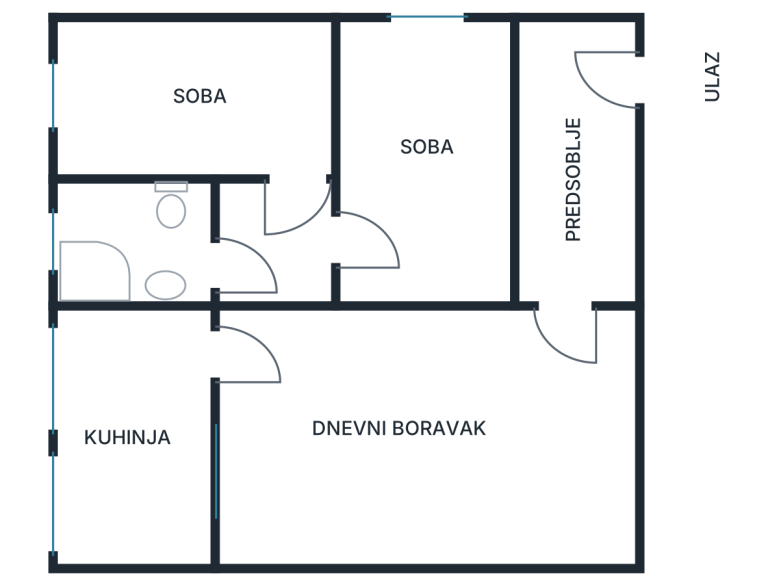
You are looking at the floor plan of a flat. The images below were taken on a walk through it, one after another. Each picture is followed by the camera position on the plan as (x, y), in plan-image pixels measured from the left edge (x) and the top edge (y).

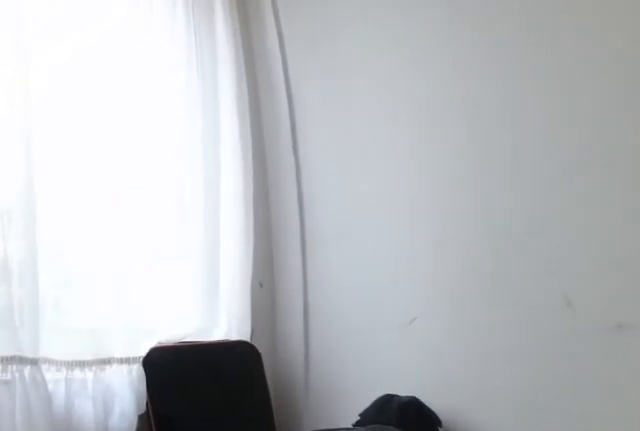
(404, 160)
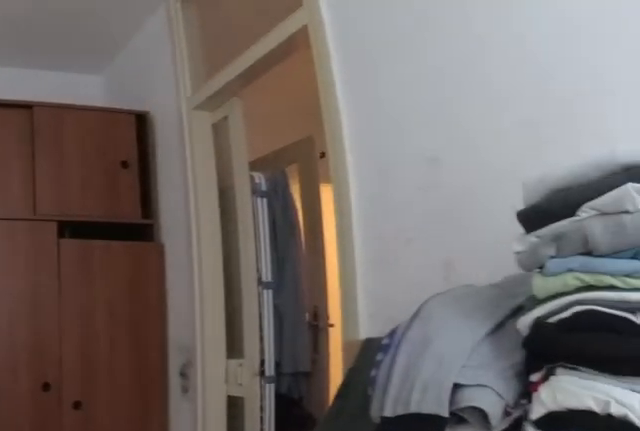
(401, 57)
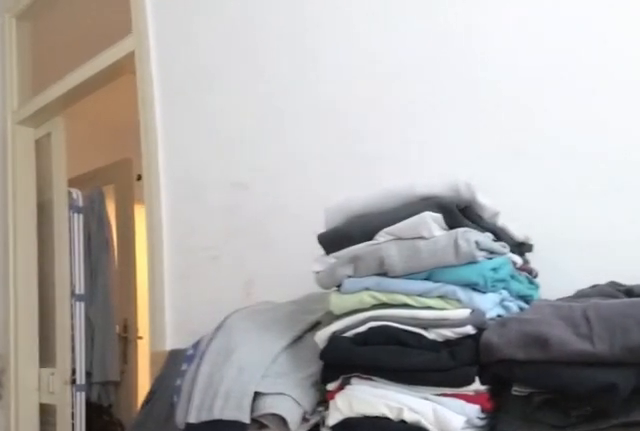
(427, 53)
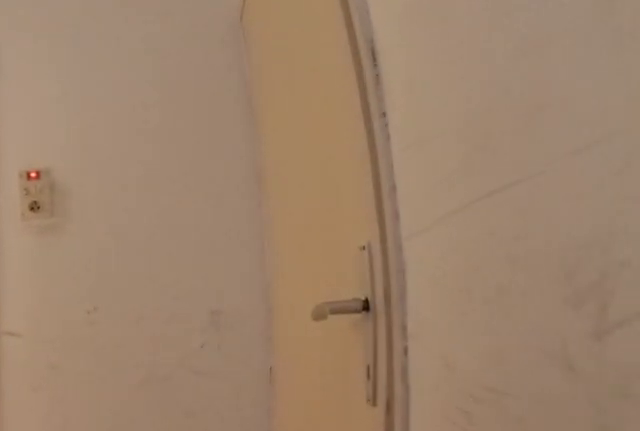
(392, 243)
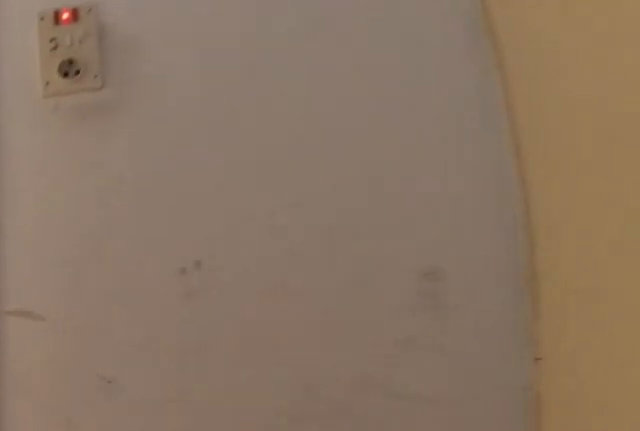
(330, 267)
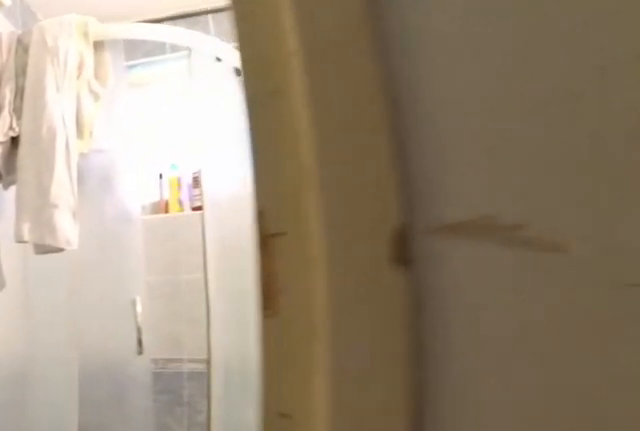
(273, 260)
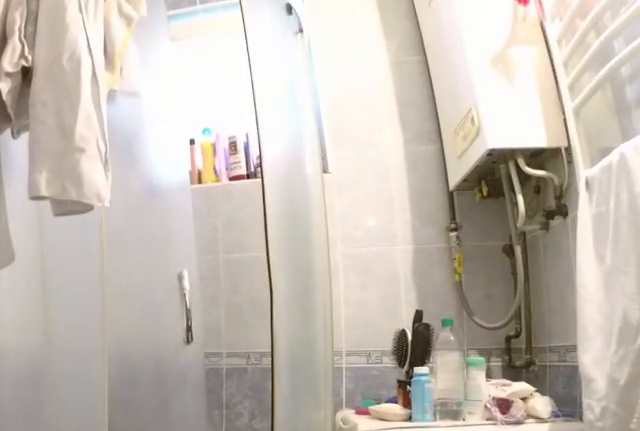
(231, 253)
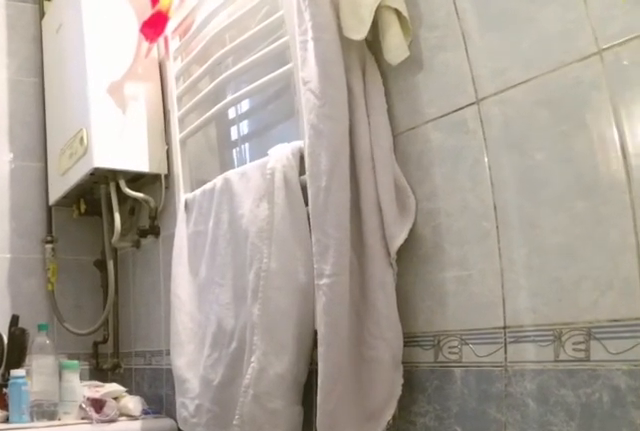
(229, 253)
